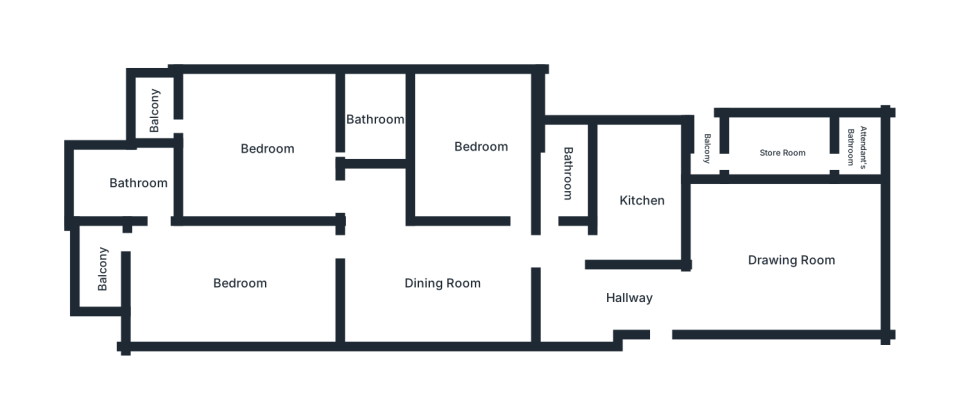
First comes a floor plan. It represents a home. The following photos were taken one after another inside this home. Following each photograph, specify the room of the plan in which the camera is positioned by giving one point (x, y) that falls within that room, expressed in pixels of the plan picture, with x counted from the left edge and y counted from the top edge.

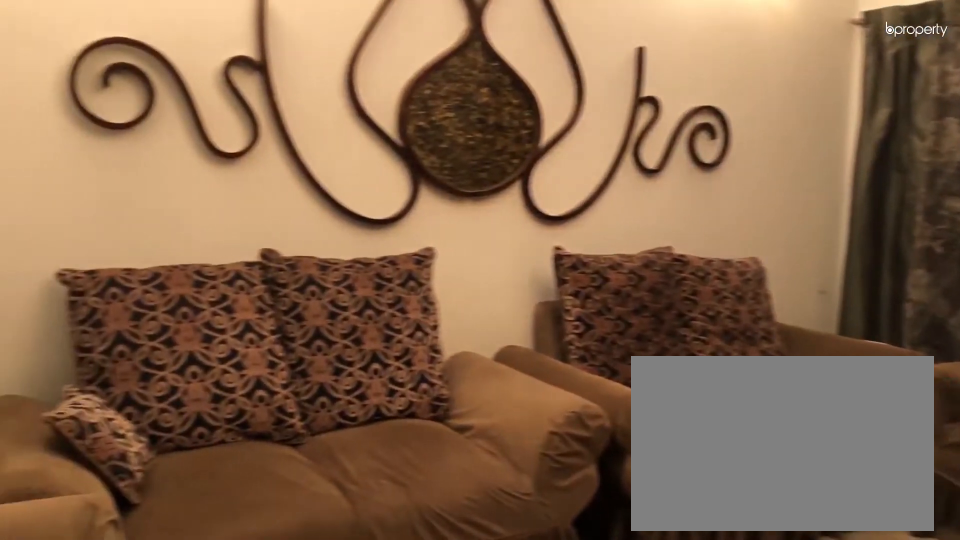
(790, 257)
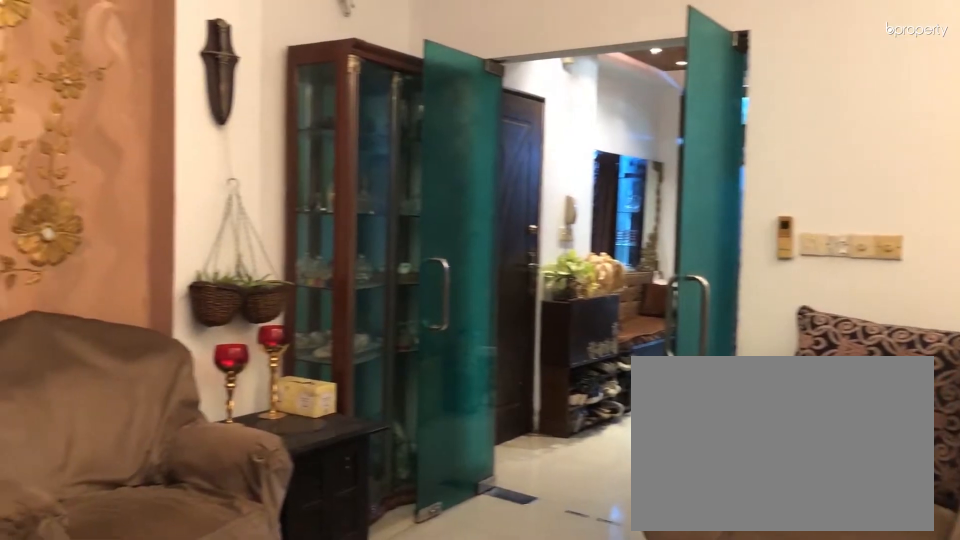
(789, 257)
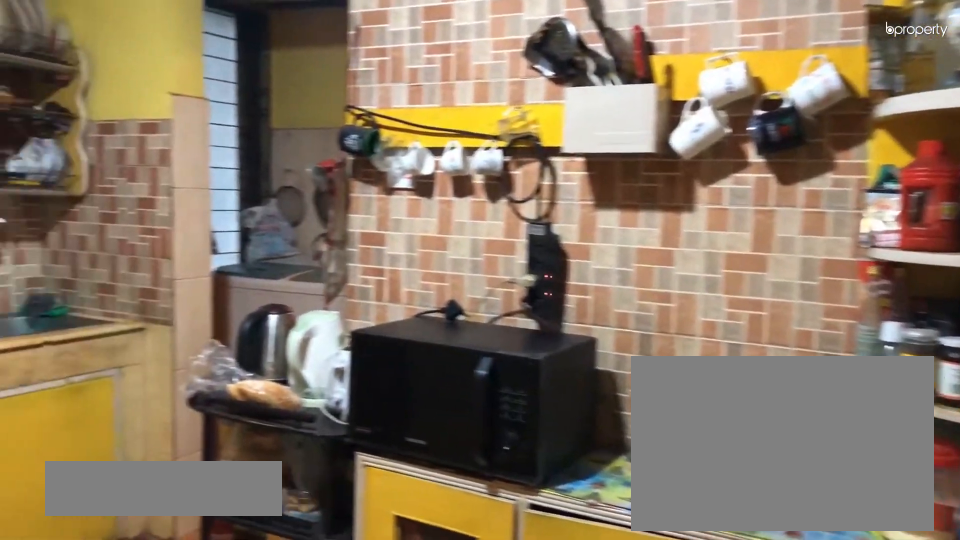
(643, 197)
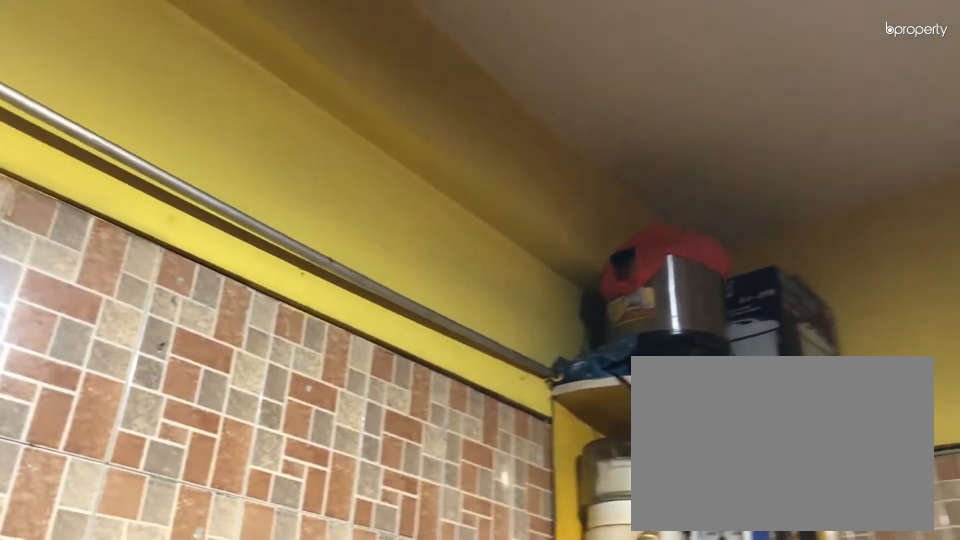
(643, 197)
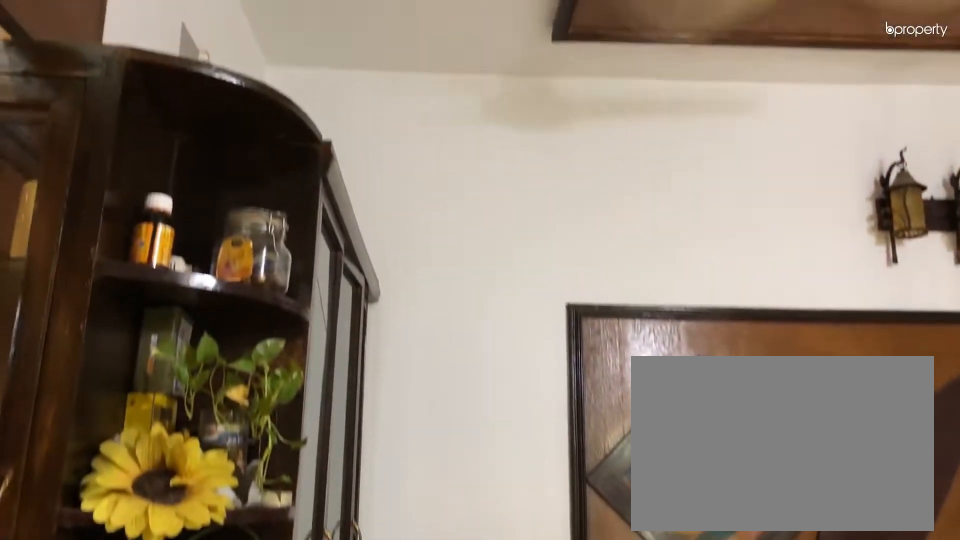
(441, 278)
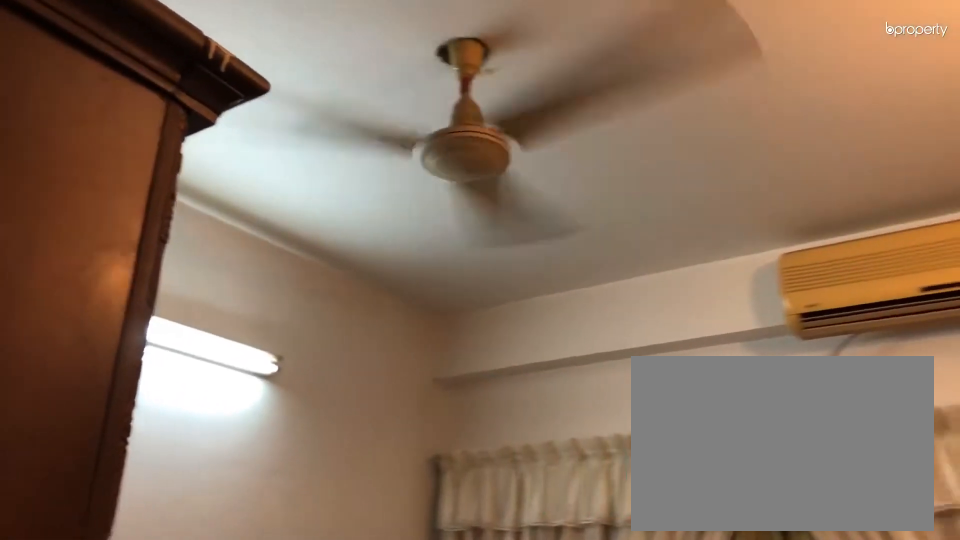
(474, 147)
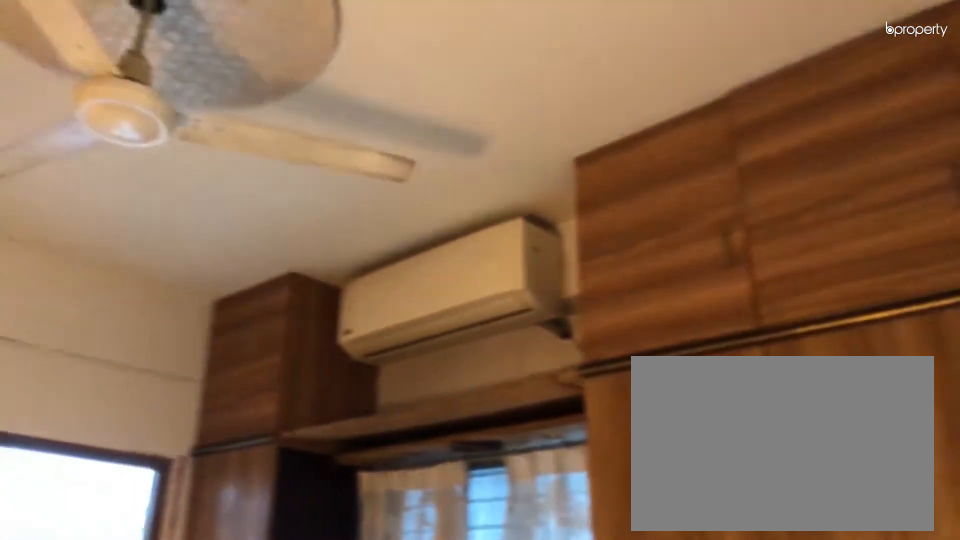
(262, 140)
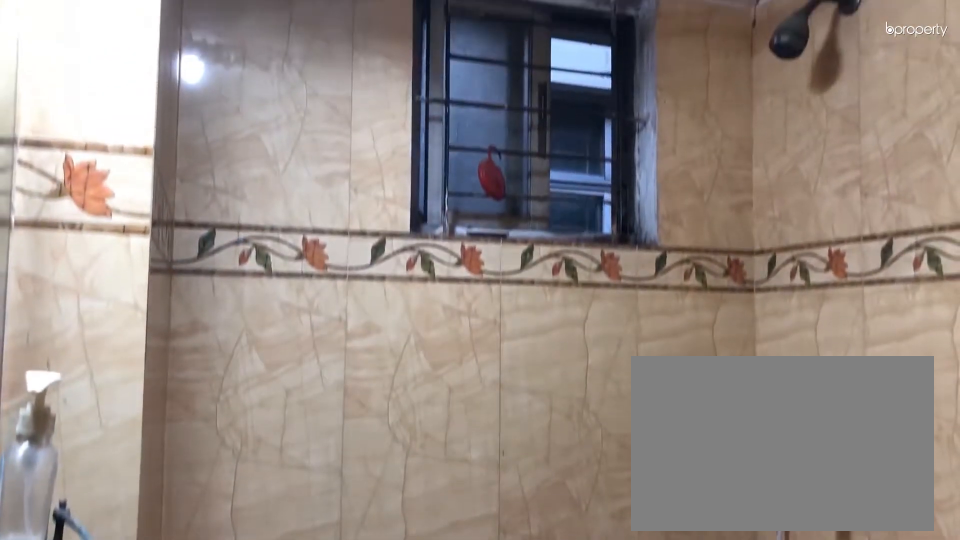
(375, 123)
